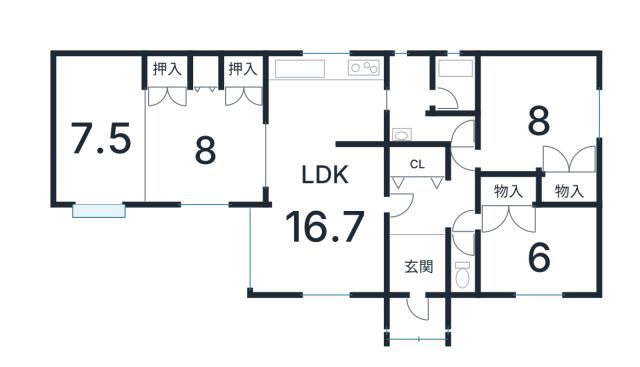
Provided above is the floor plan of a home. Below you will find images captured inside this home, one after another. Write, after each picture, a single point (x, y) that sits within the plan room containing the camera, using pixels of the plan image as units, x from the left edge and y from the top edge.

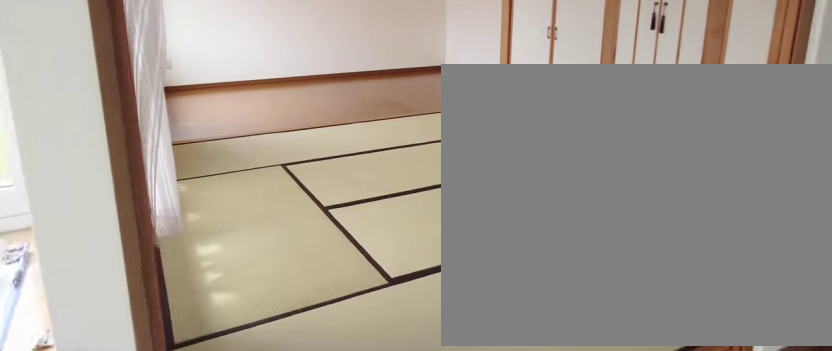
(205, 141)
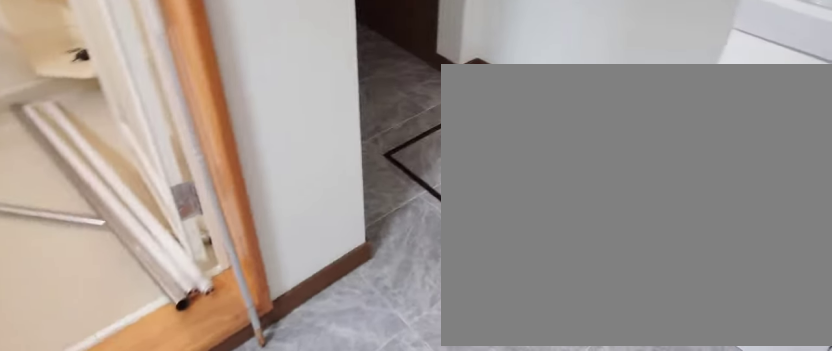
(408, 112)
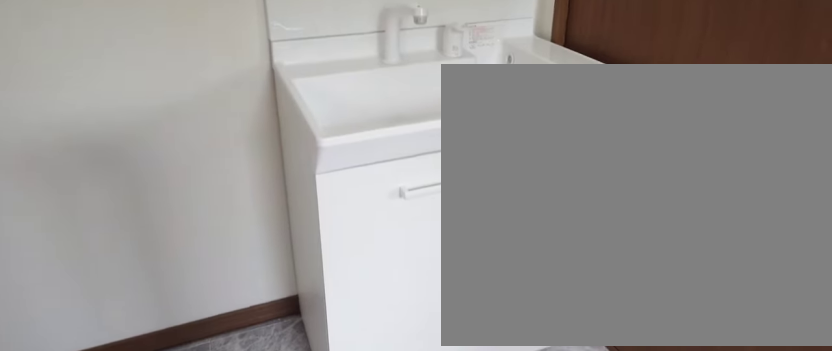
(408, 112)
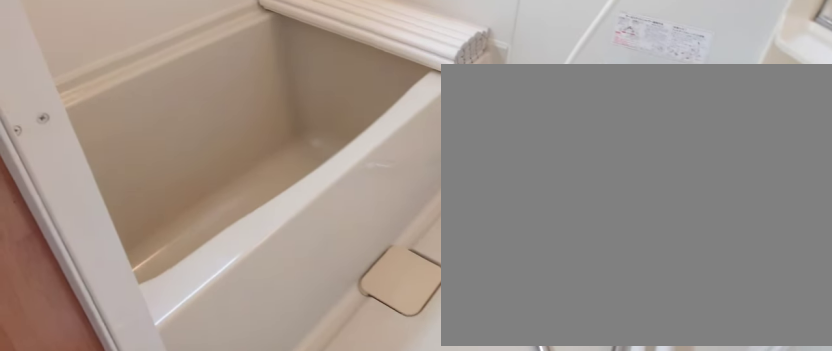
(455, 78)
